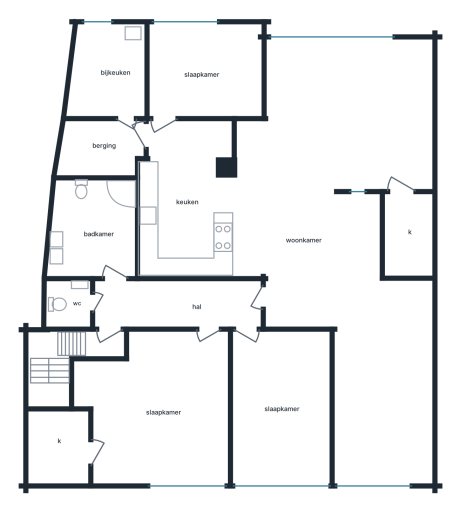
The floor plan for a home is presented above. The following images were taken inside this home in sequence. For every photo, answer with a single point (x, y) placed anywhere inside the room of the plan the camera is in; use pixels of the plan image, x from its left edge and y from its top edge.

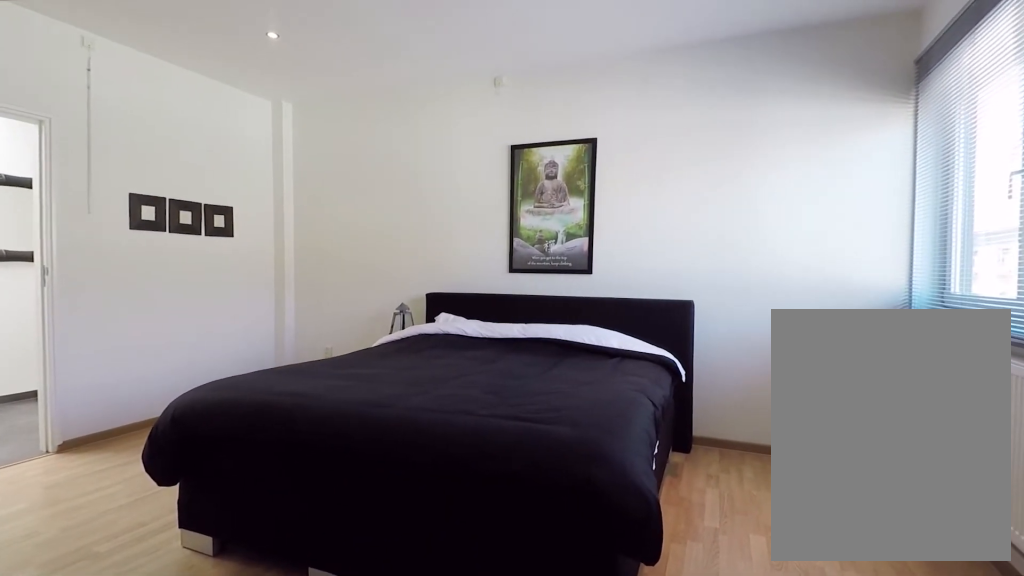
(160, 409)
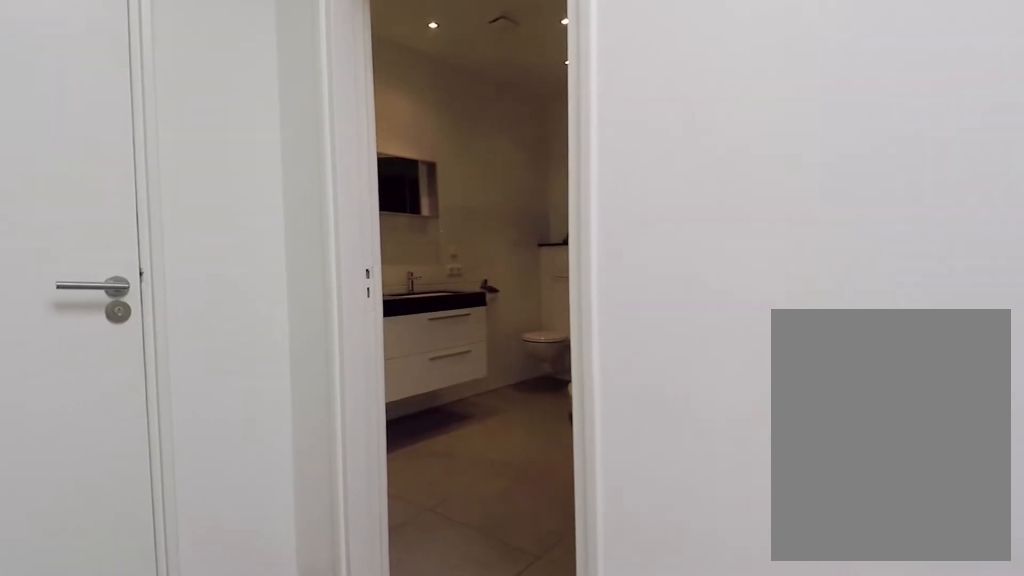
(169, 308)
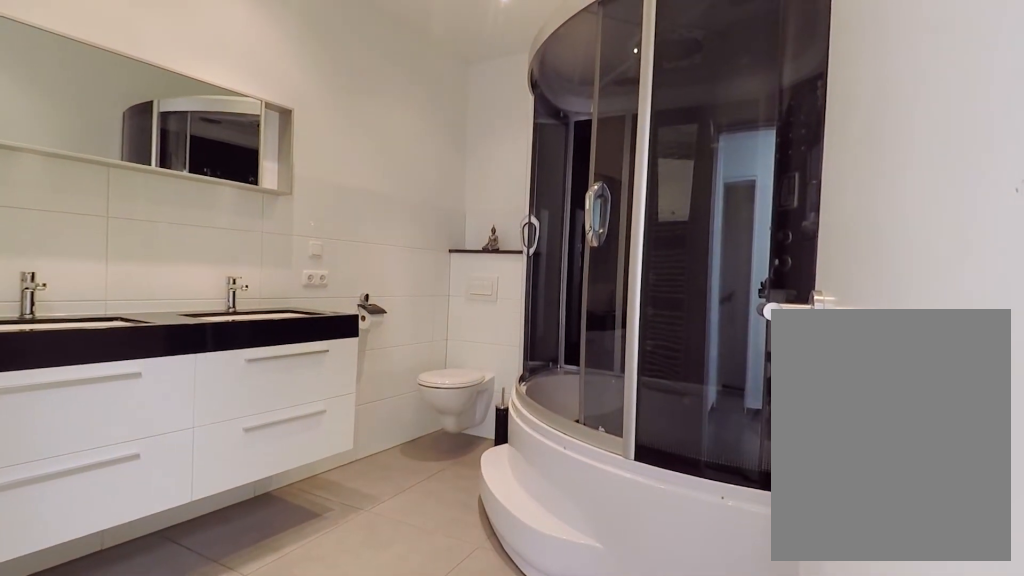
(94, 228)
